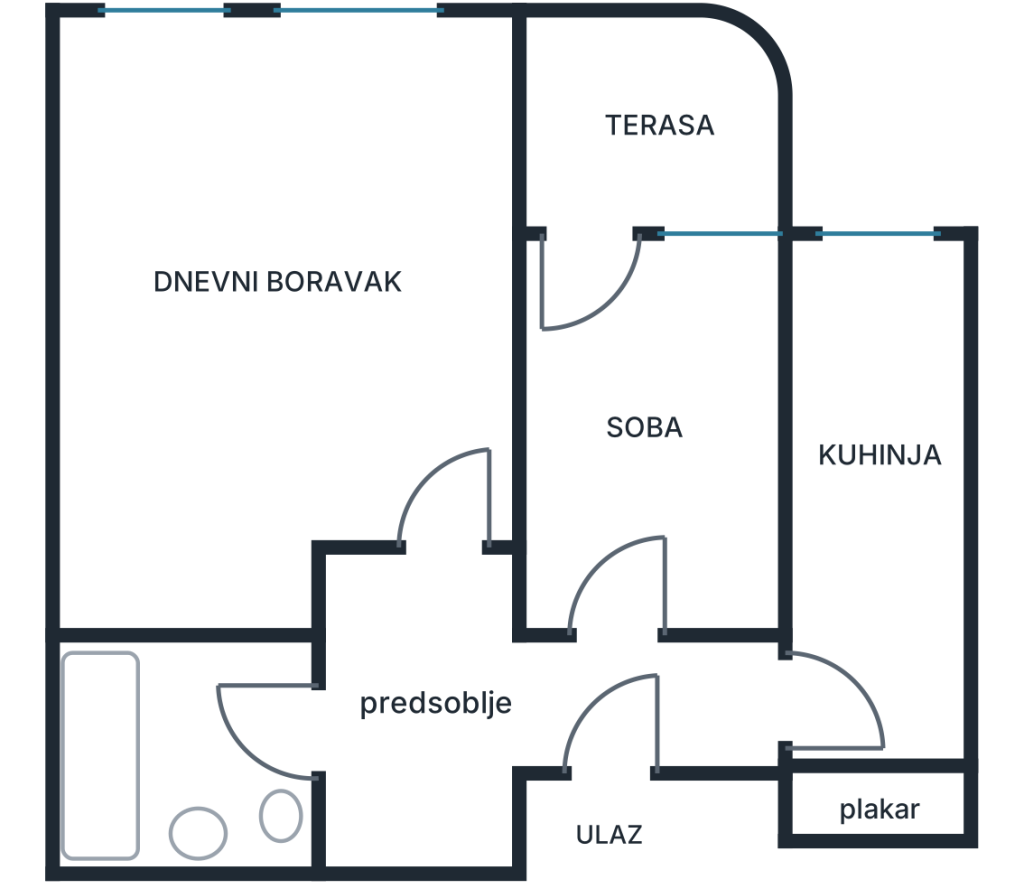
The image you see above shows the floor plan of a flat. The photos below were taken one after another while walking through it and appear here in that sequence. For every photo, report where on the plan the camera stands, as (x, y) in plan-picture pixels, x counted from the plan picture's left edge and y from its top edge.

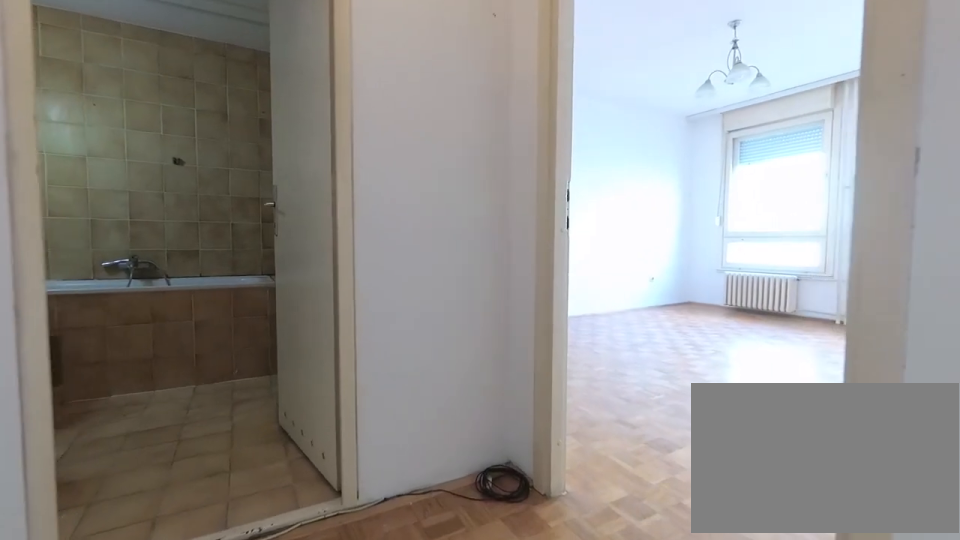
(550, 749)
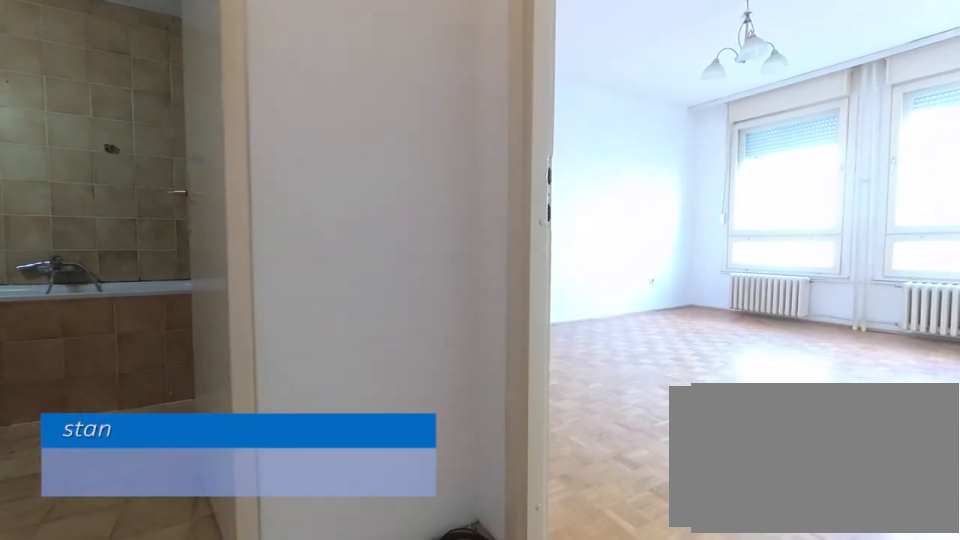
(448, 688)
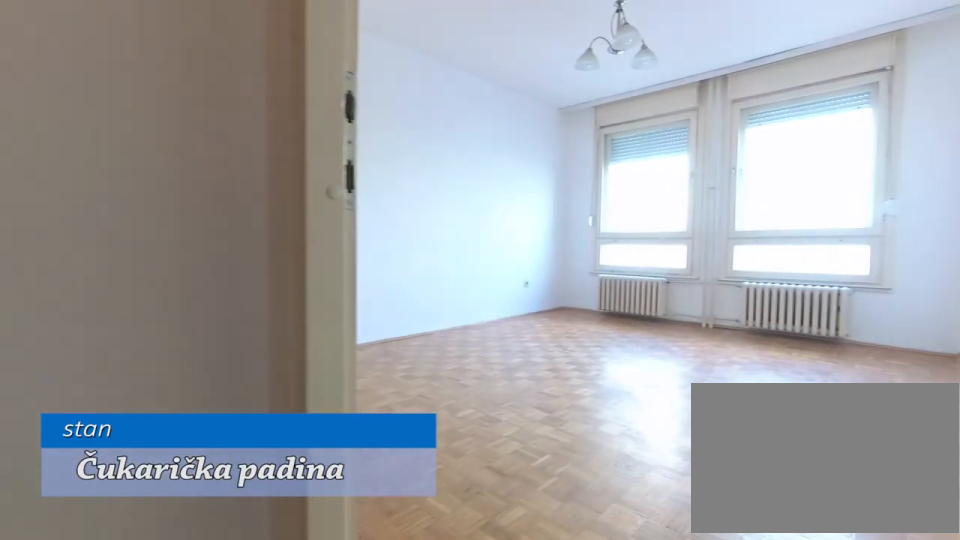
(439, 634)
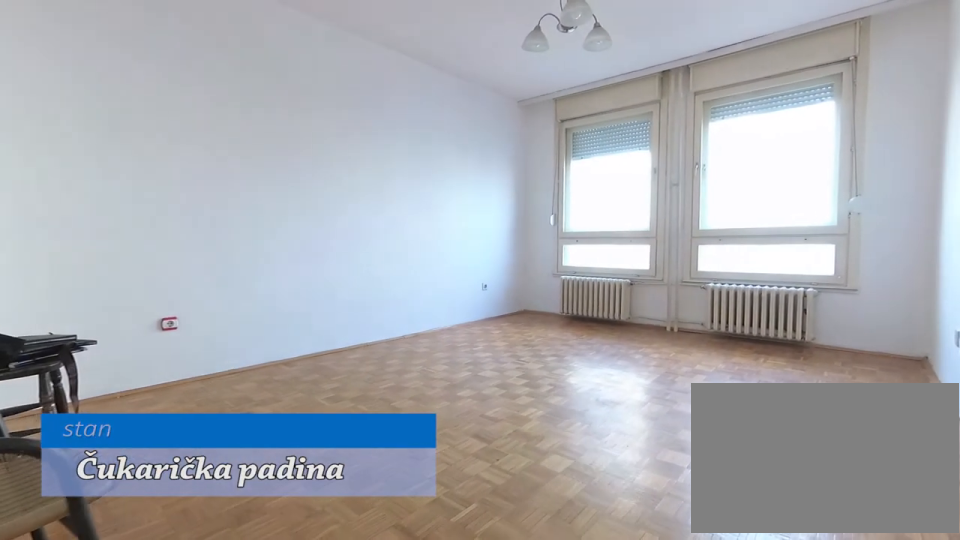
(438, 590)
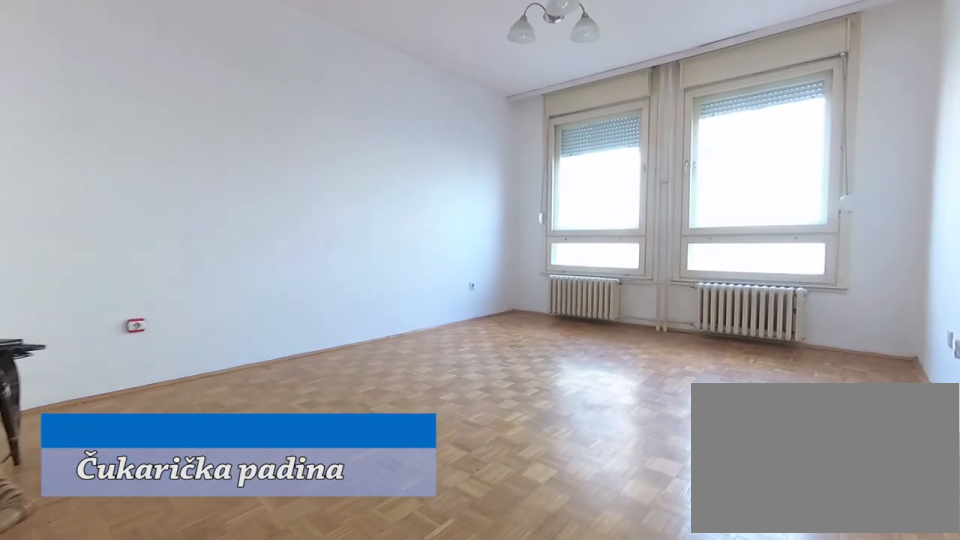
(439, 579)
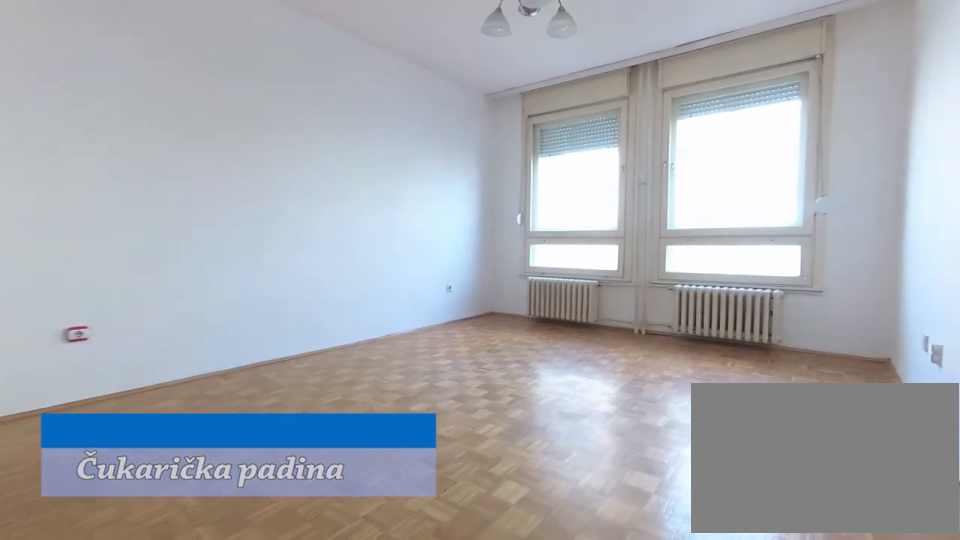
(439, 564)
